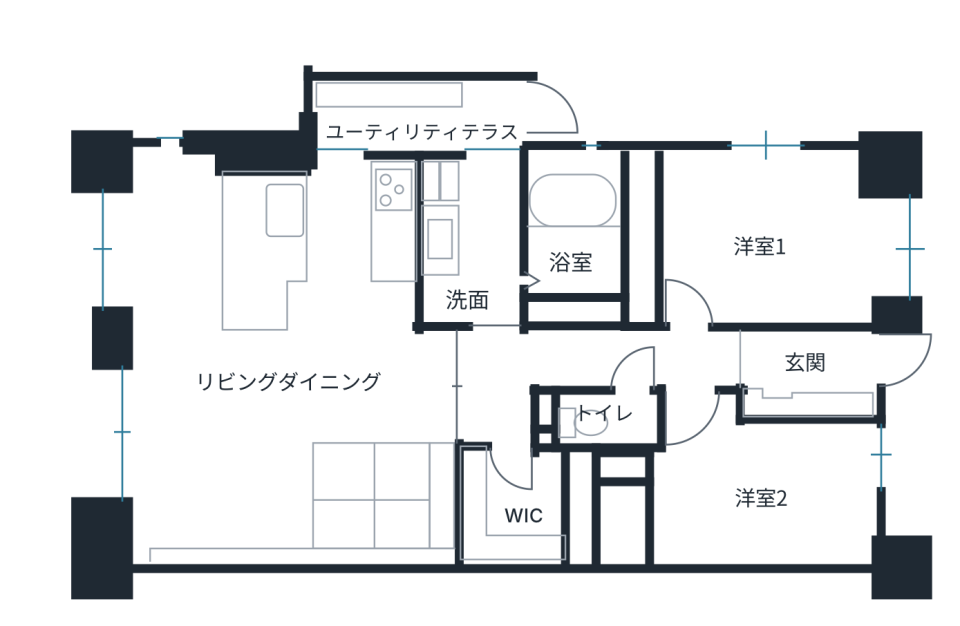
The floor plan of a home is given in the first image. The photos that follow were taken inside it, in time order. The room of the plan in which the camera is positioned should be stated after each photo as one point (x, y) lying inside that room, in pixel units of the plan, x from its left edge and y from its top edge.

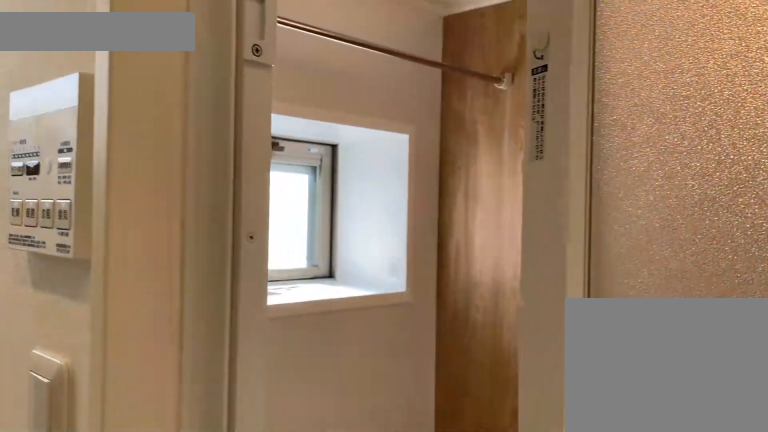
(573, 232)
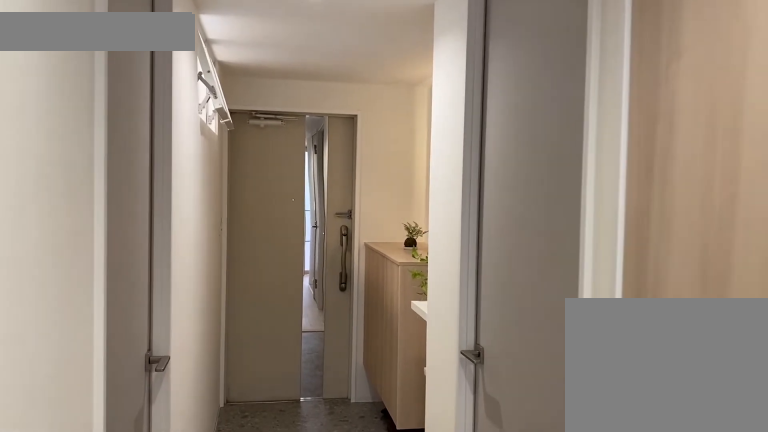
(596, 355)
